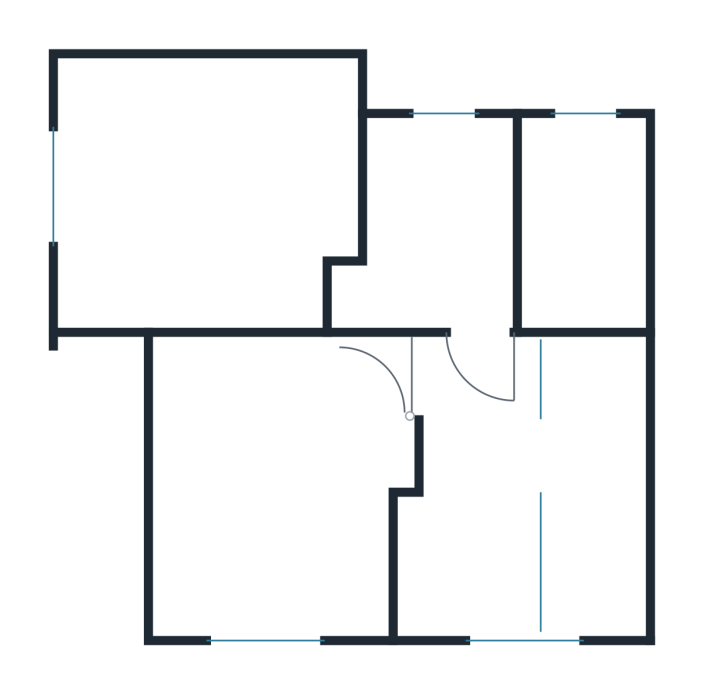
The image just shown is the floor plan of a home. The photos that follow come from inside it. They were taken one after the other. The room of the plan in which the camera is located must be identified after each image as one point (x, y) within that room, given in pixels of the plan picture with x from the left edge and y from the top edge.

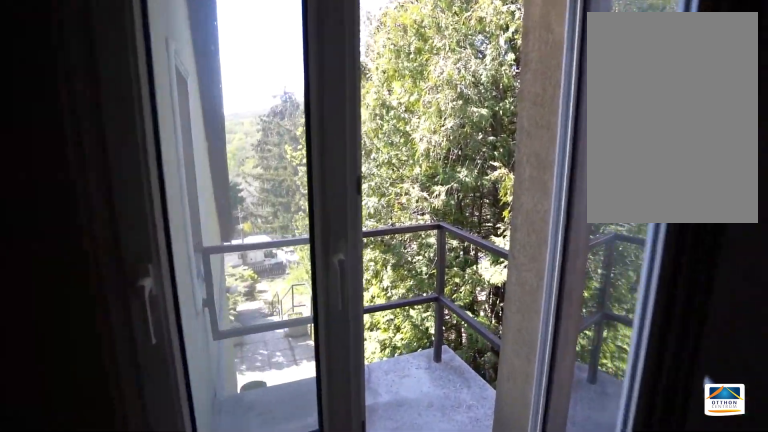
(219, 202)
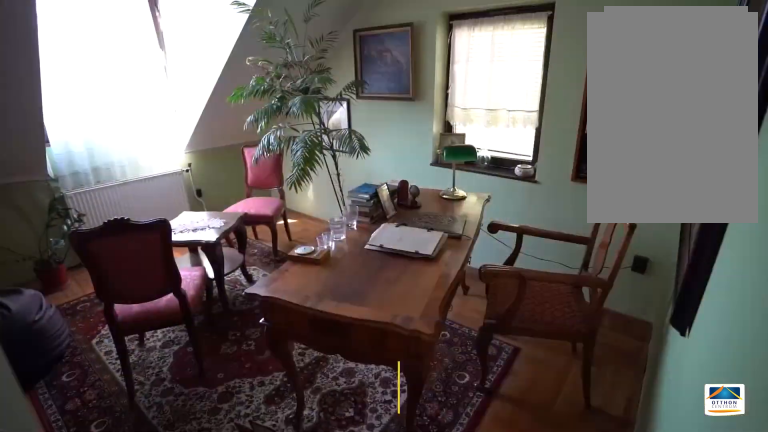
(270, 486)
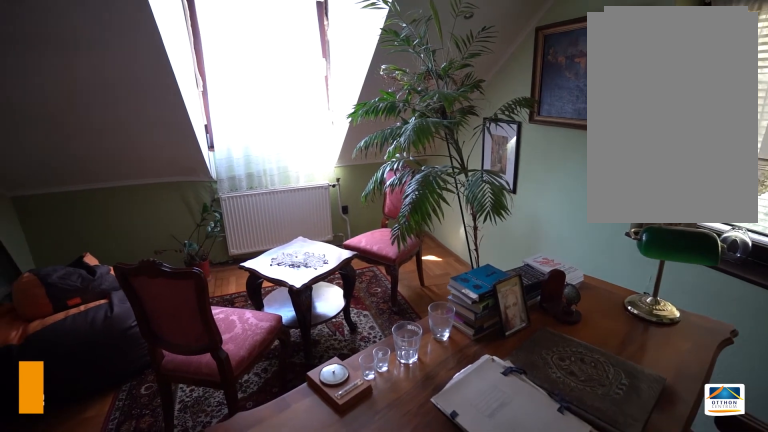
(269, 486)
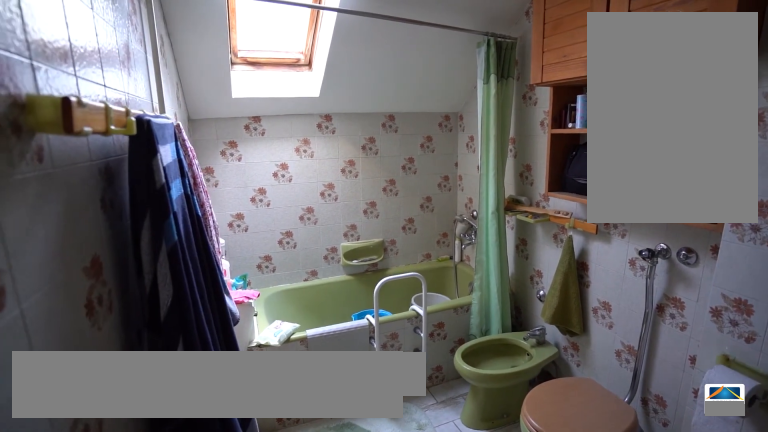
(592, 214)
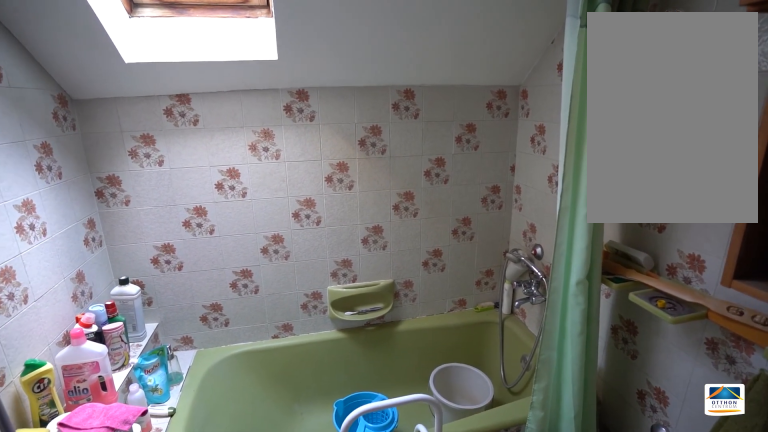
(593, 214)
